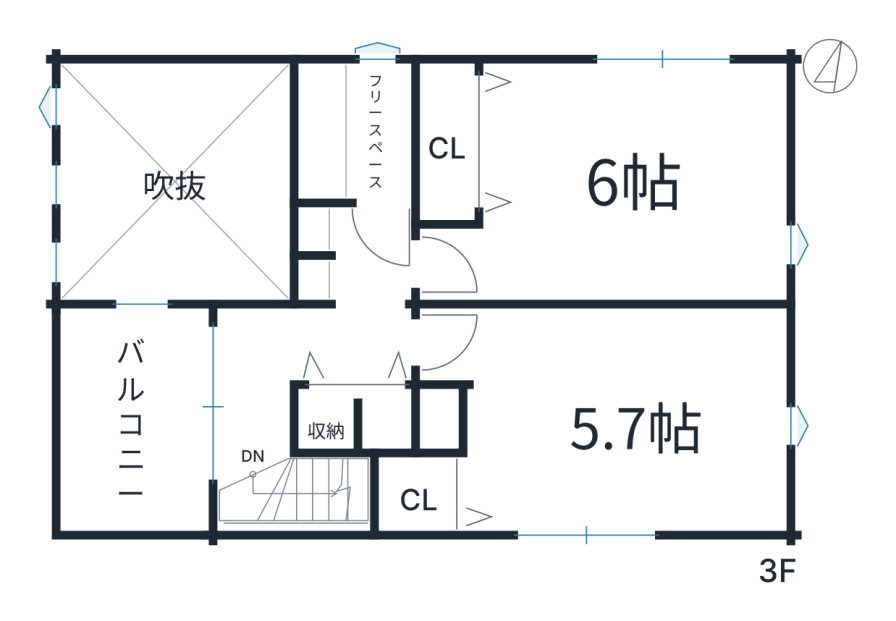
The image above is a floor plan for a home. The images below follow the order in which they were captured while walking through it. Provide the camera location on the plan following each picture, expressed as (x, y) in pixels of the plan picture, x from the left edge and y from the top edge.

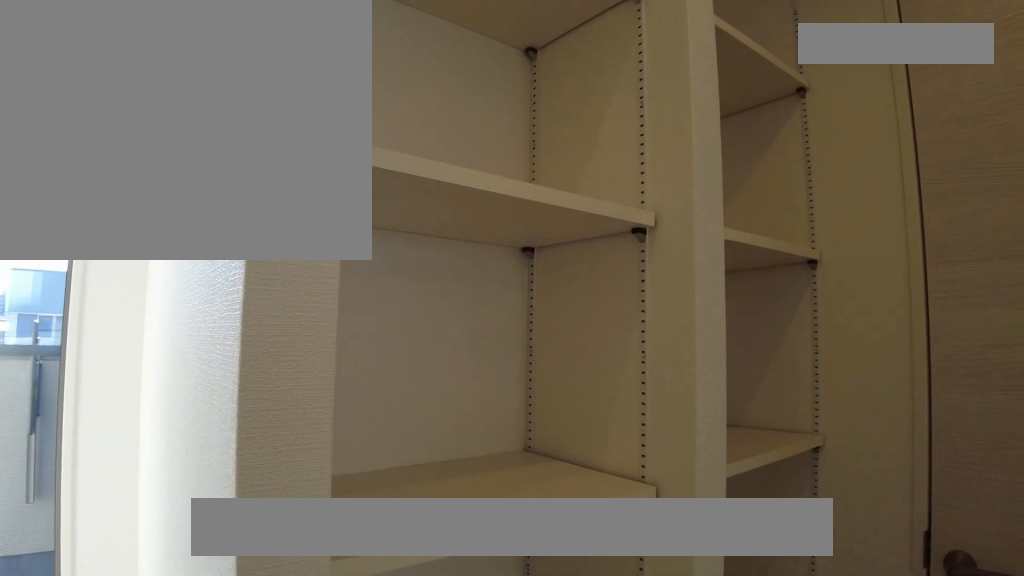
(353, 389)
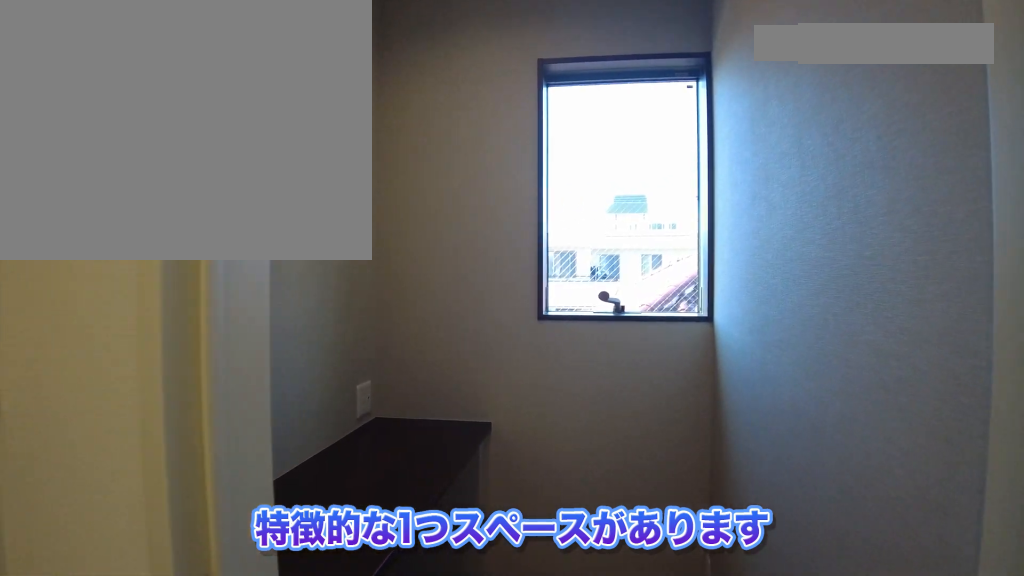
(389, 130)
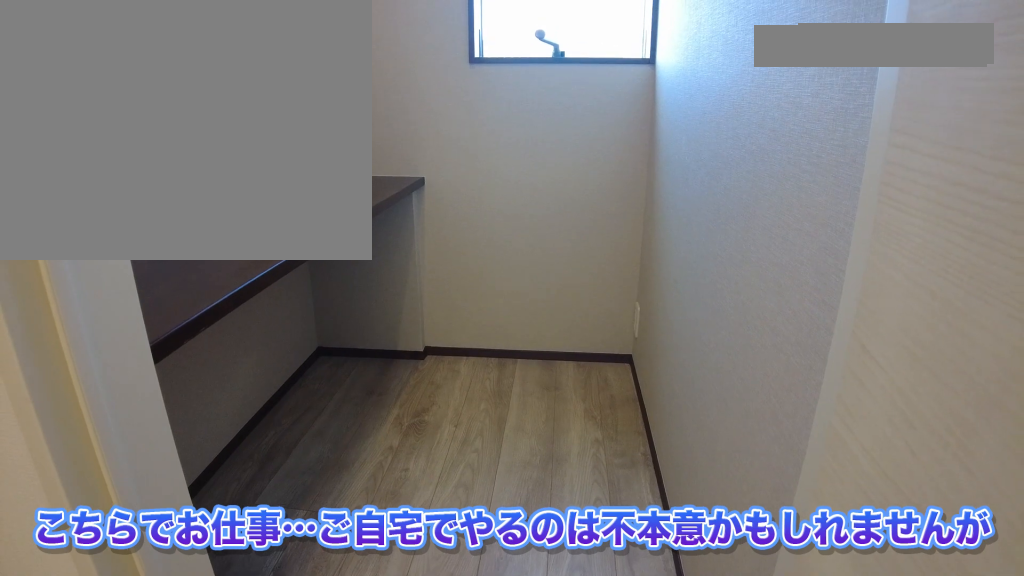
(389, 130)
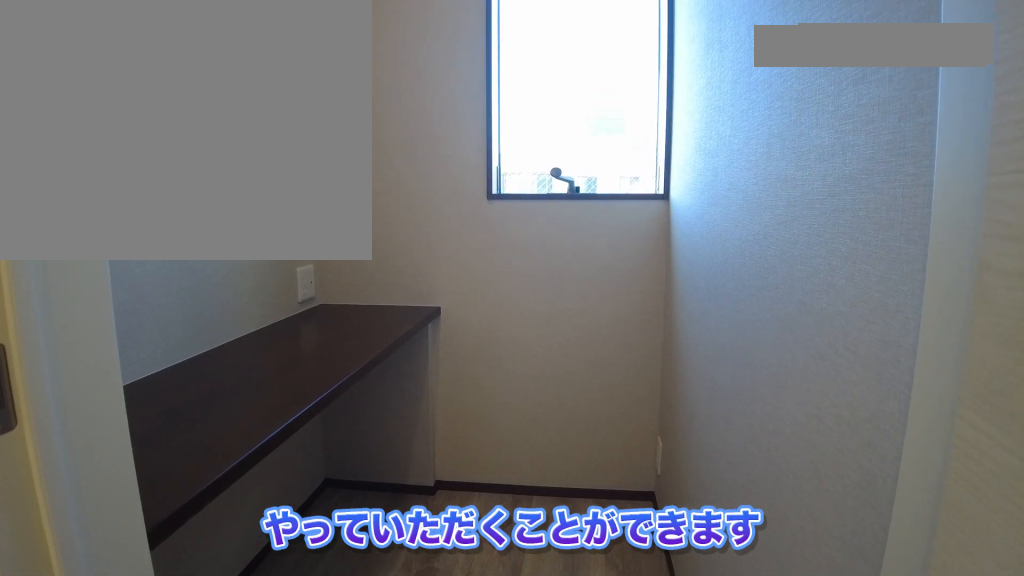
(382, 131)
